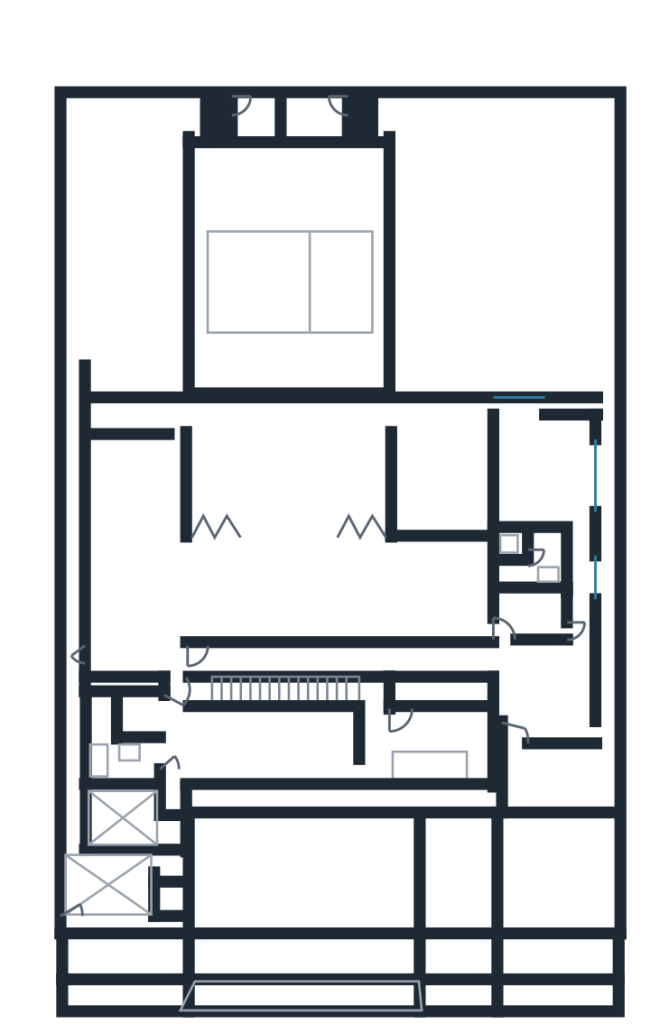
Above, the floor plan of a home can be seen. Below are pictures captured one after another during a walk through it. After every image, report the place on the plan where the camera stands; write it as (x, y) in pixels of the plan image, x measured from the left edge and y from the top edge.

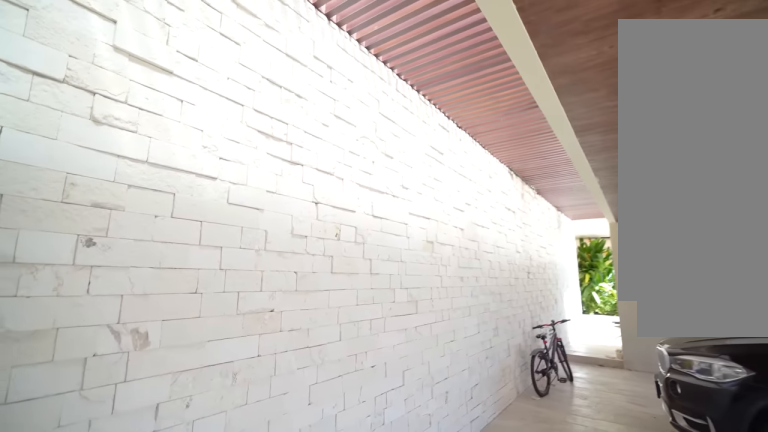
(228, 813)
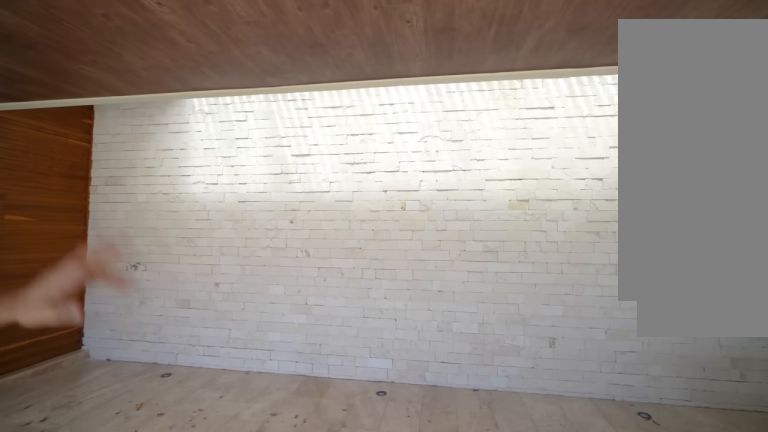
(267, 871)
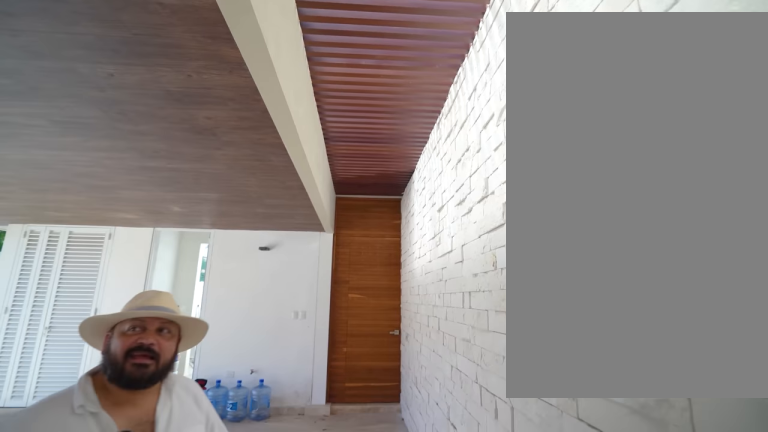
(267, 808)
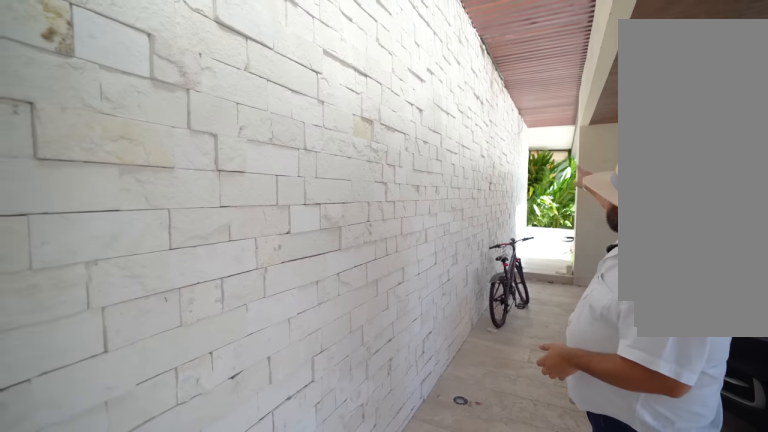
(250, 816)
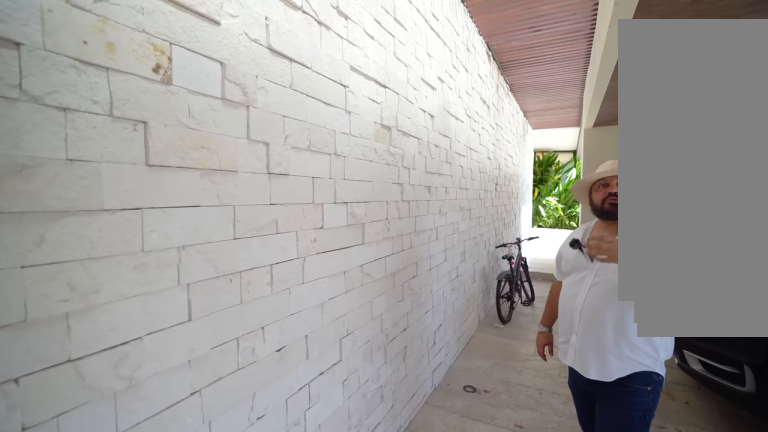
(249, 814)
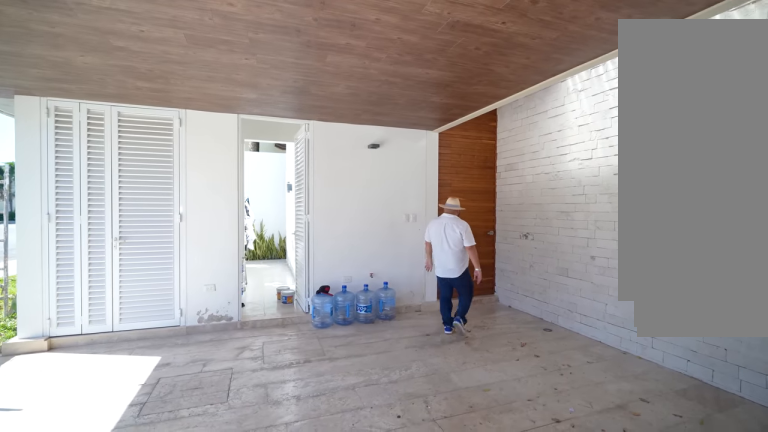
(278, 860)
